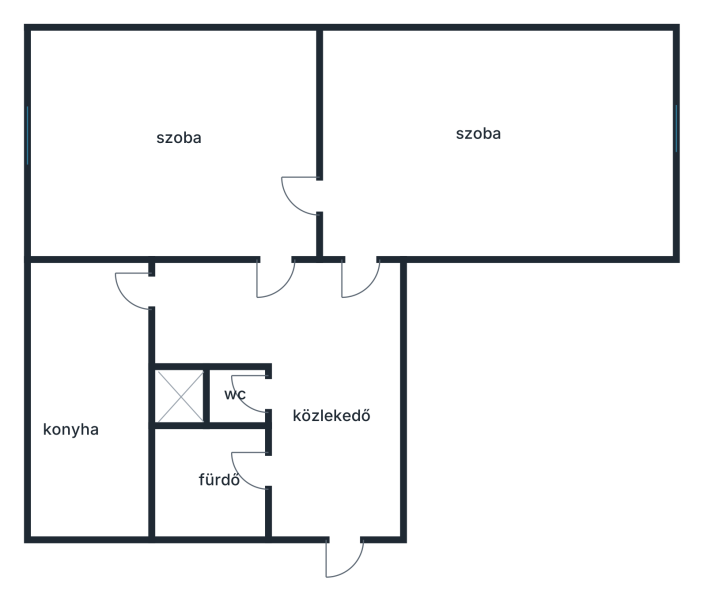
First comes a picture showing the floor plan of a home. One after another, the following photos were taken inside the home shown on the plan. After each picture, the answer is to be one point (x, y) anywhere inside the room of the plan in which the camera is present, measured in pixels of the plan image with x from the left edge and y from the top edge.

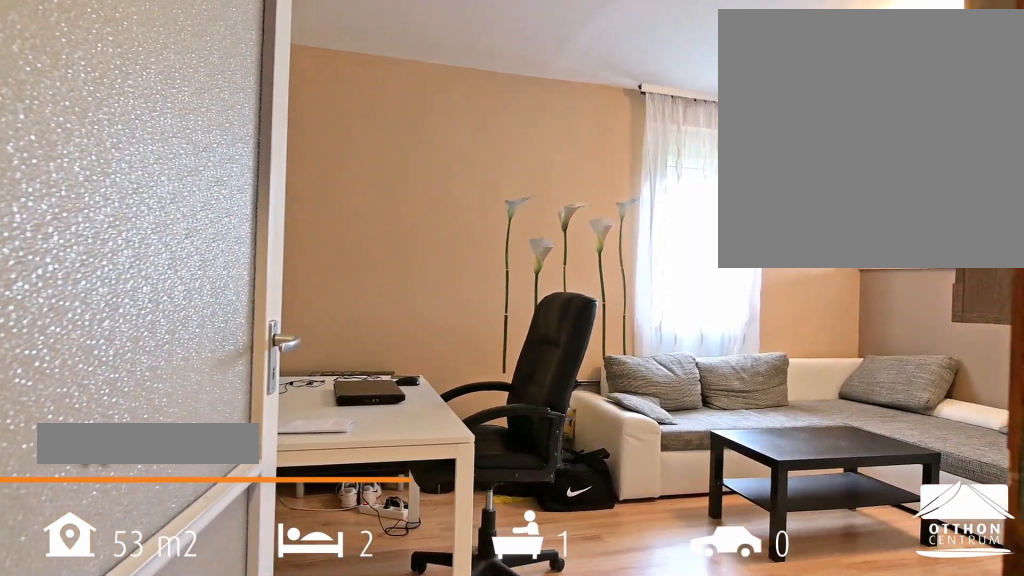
(495, 143)
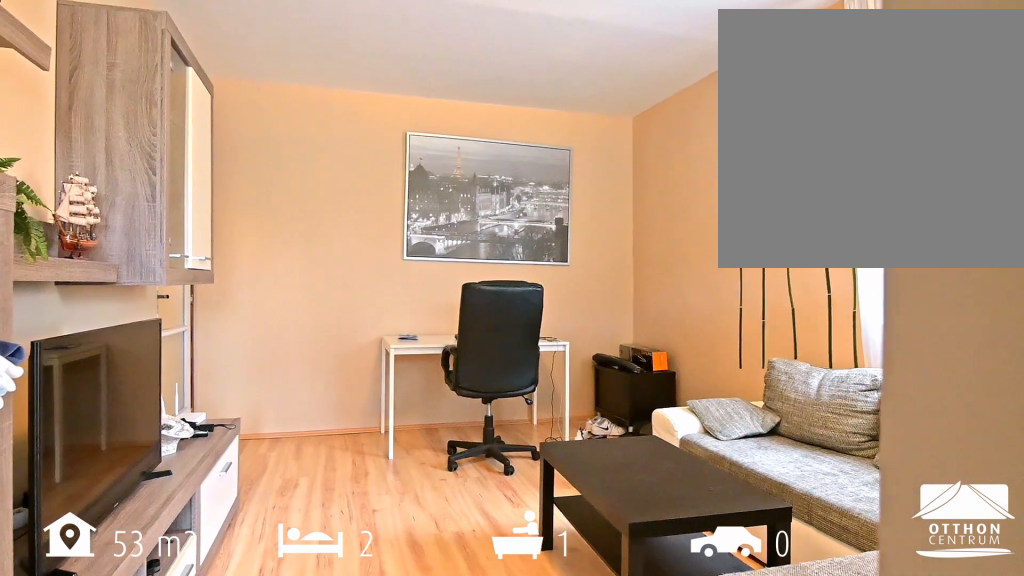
(494, 143)
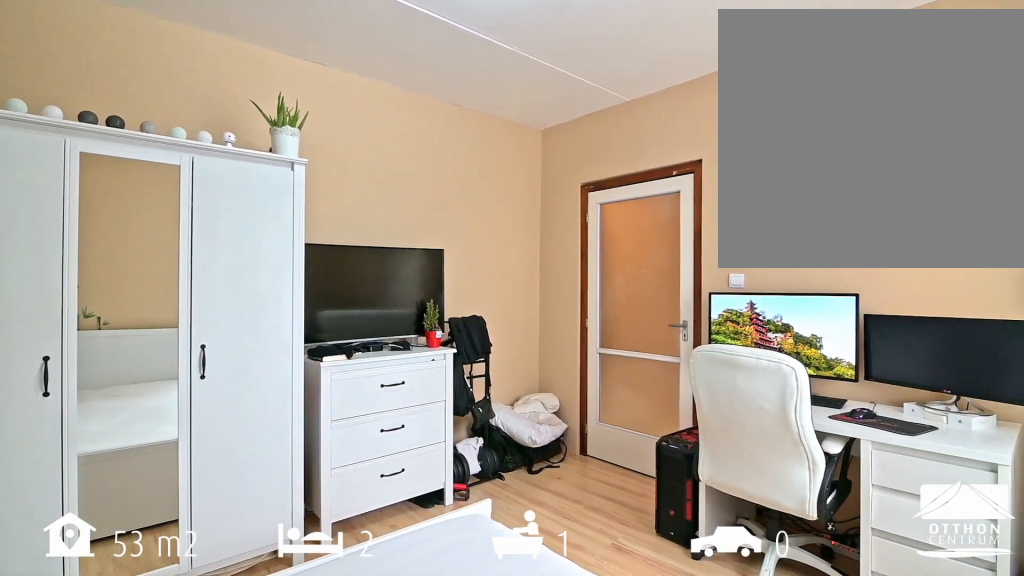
(170, 143)
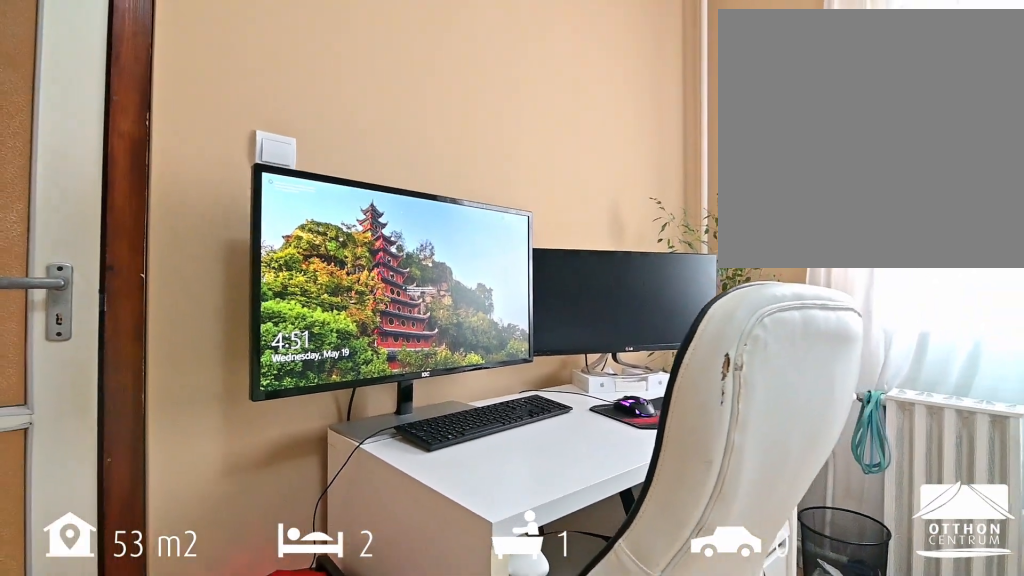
(170, 143)
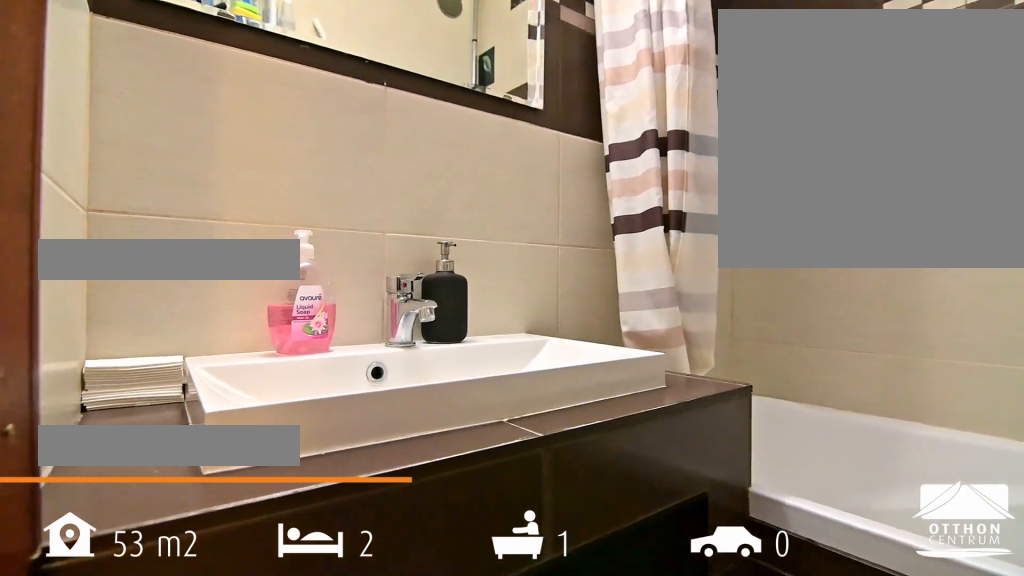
(211, 478)
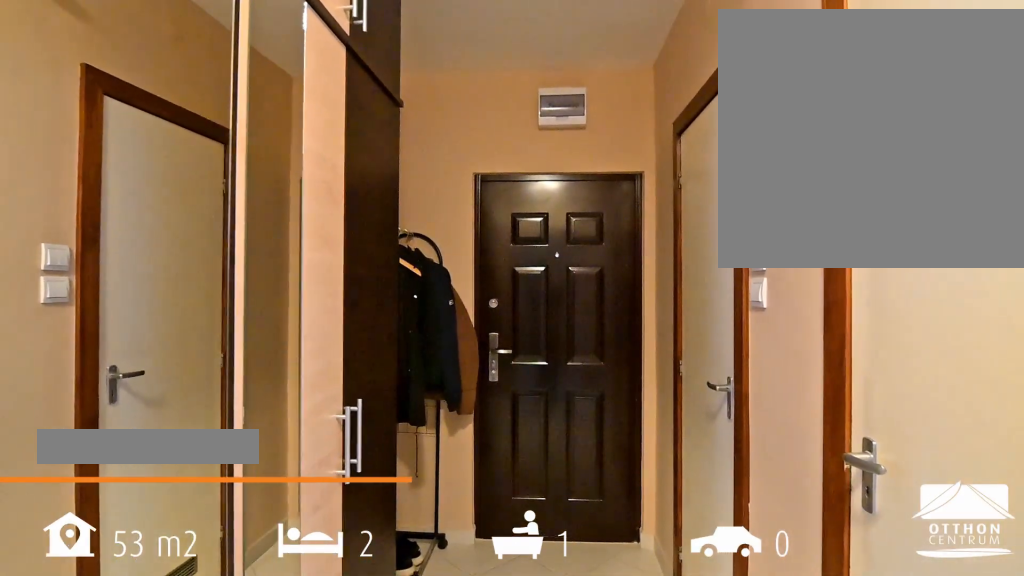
(328, 329)
